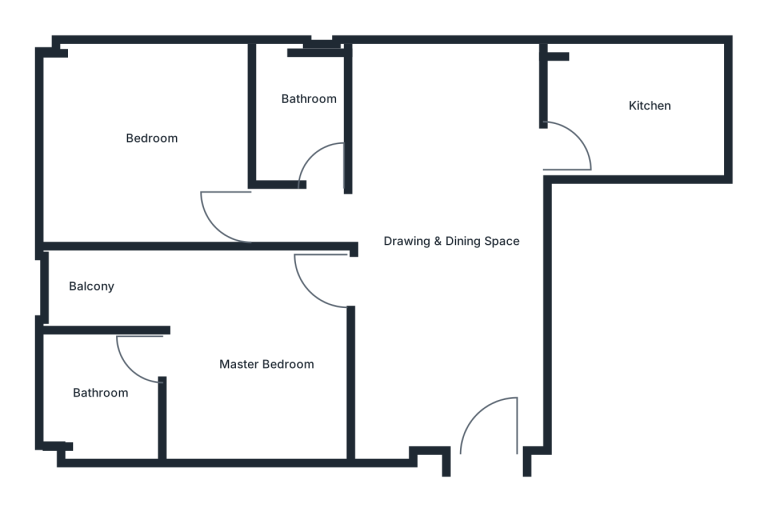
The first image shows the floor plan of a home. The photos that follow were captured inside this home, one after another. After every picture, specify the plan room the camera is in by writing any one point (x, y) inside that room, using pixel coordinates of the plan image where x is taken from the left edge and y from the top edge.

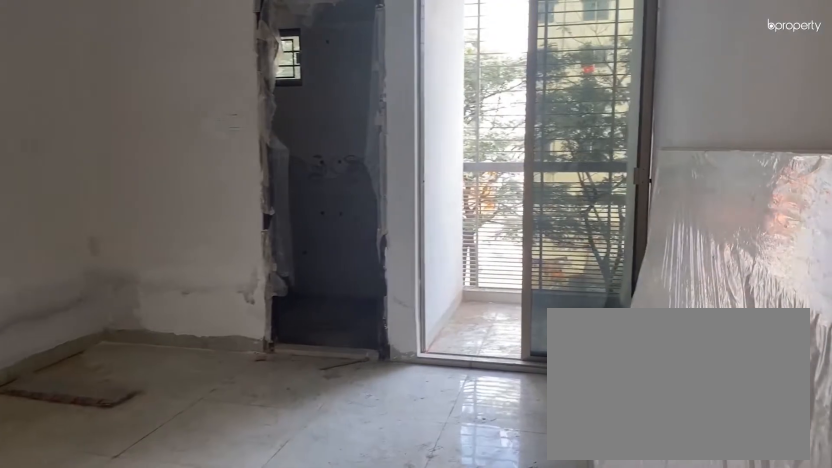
(315, 320)
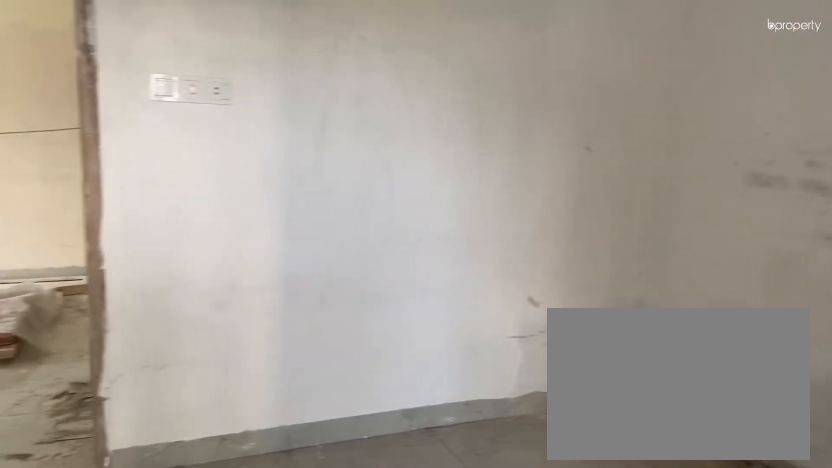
(244, 373)
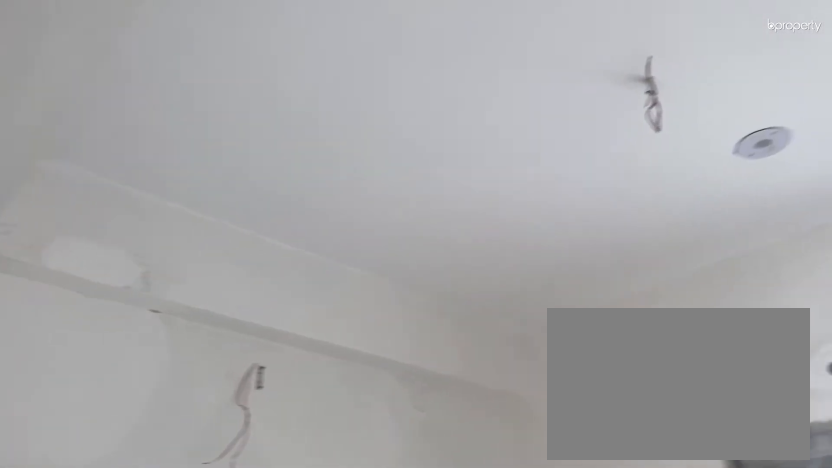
(244, 373)
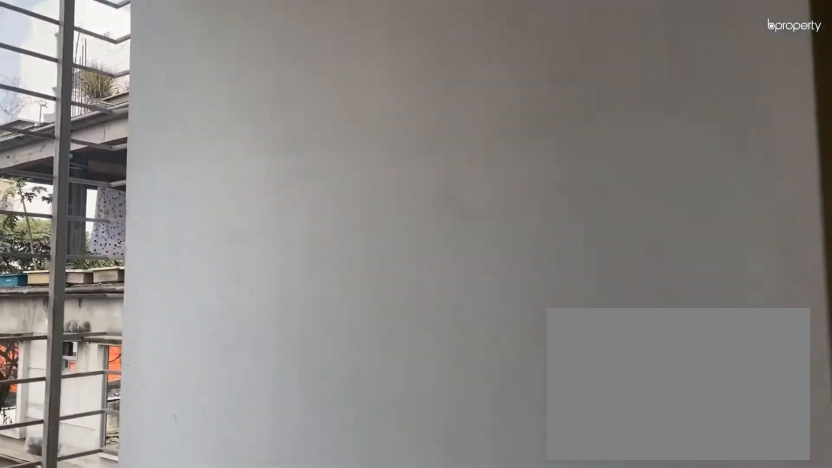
(86, 284)
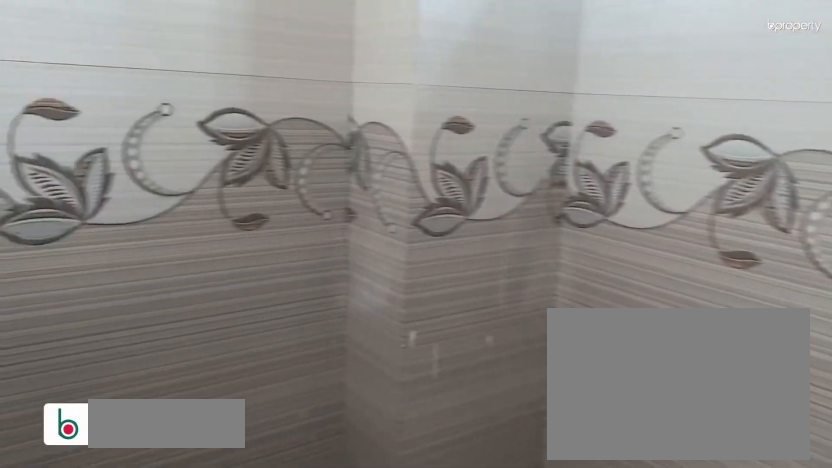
(103, 394)
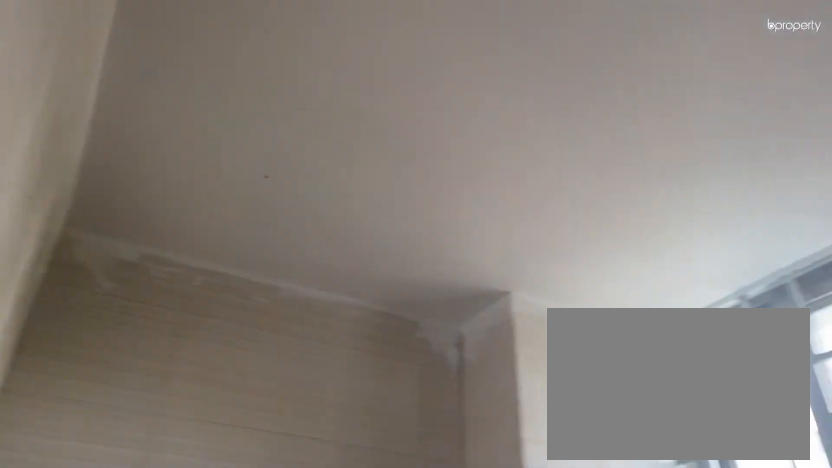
(103, 394)
